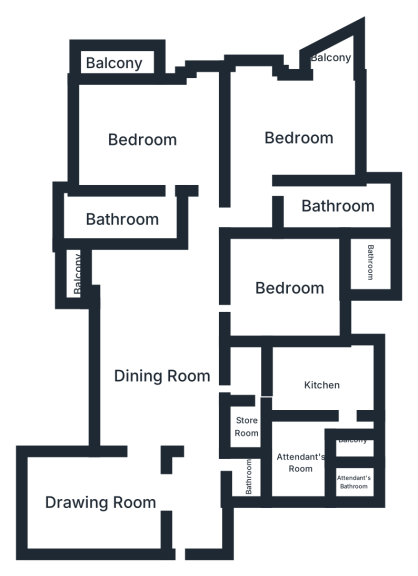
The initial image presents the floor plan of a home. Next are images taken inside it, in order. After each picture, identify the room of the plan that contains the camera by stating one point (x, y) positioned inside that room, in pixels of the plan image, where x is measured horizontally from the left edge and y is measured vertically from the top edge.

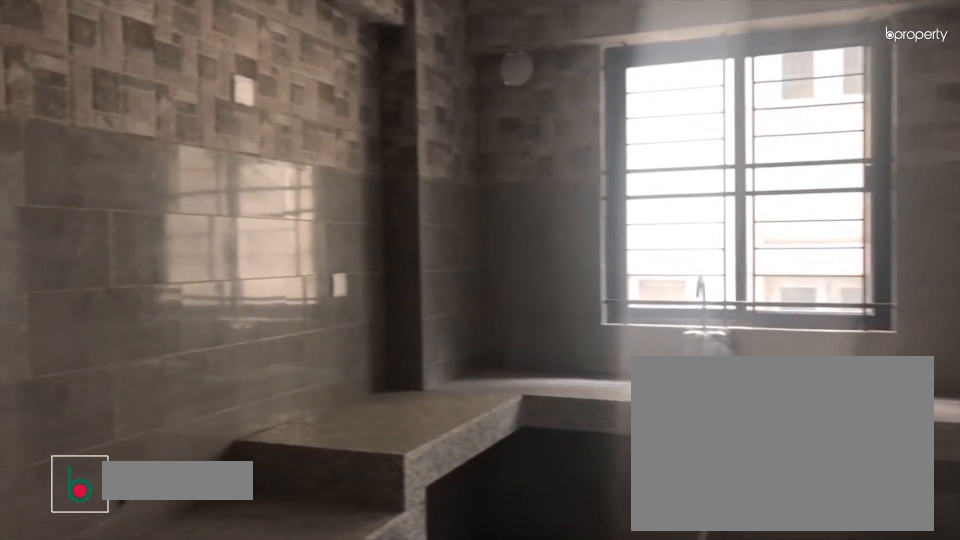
(326, 387)
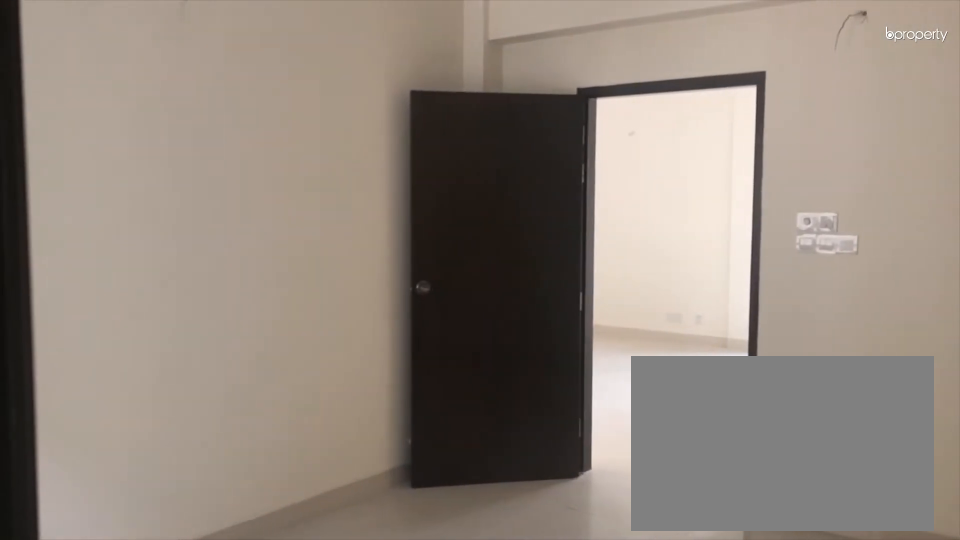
(289, 284)
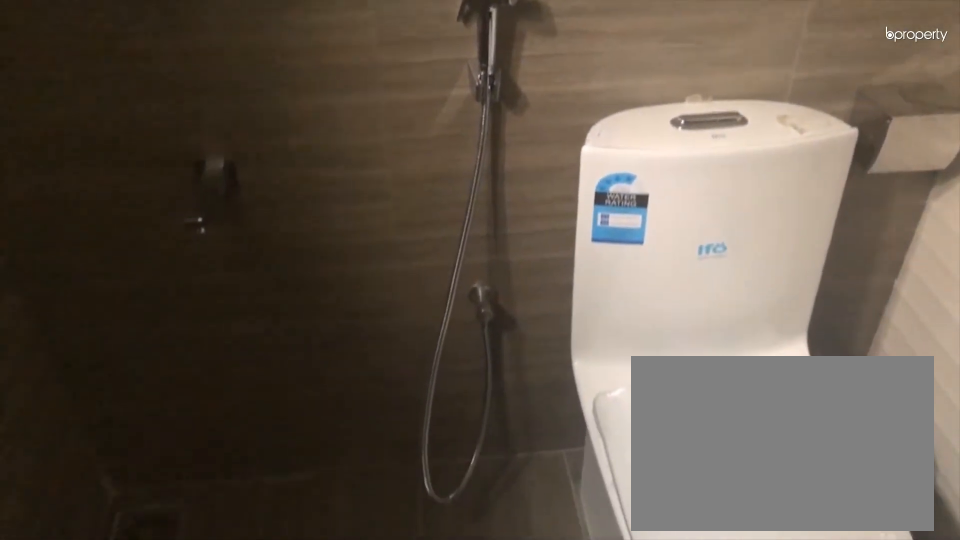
(370, 262)
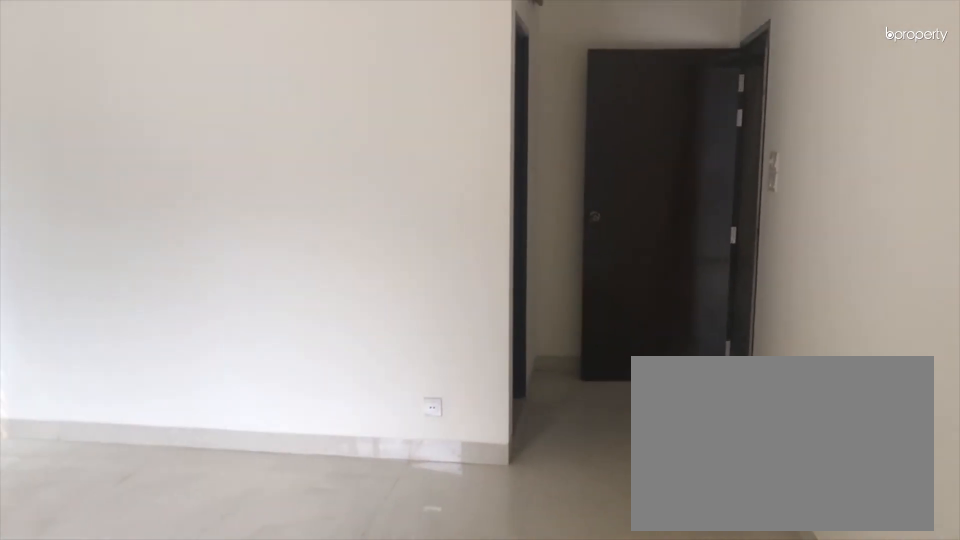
(299, 142)
